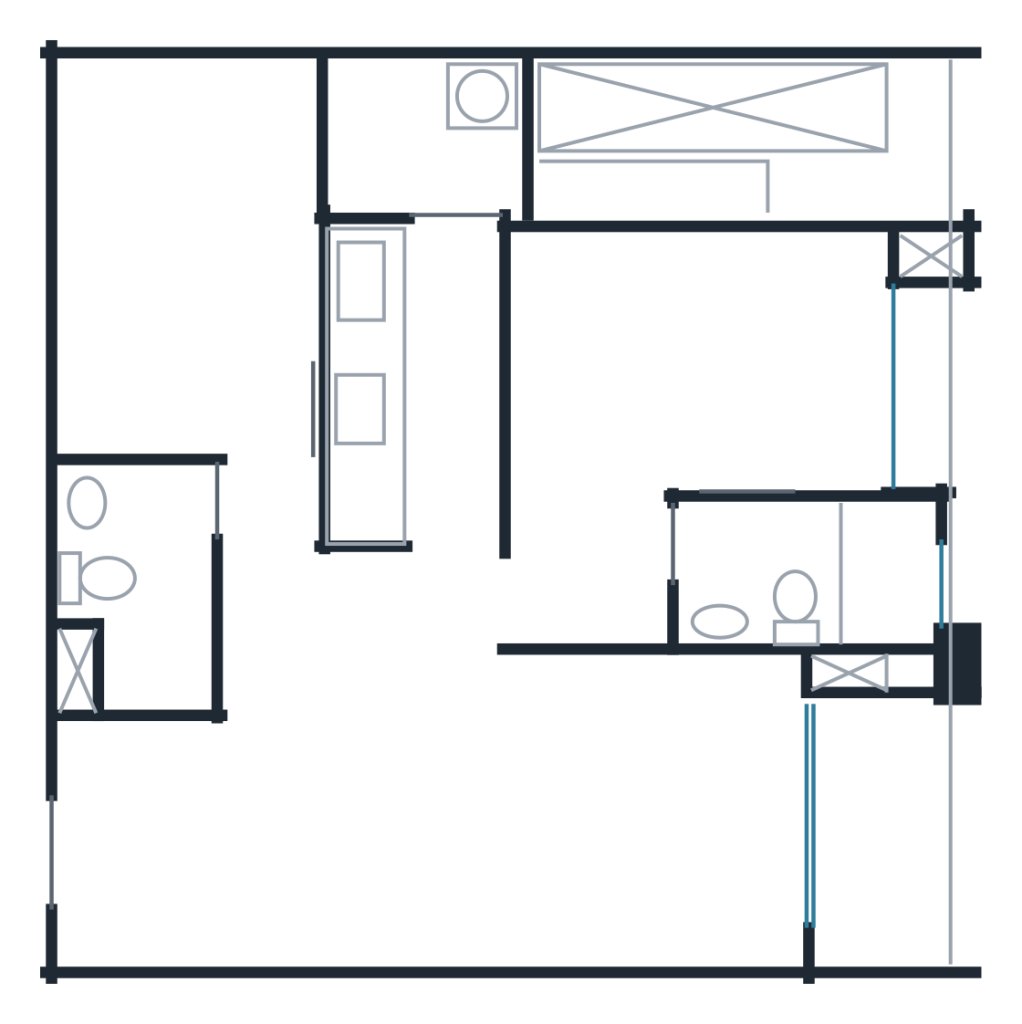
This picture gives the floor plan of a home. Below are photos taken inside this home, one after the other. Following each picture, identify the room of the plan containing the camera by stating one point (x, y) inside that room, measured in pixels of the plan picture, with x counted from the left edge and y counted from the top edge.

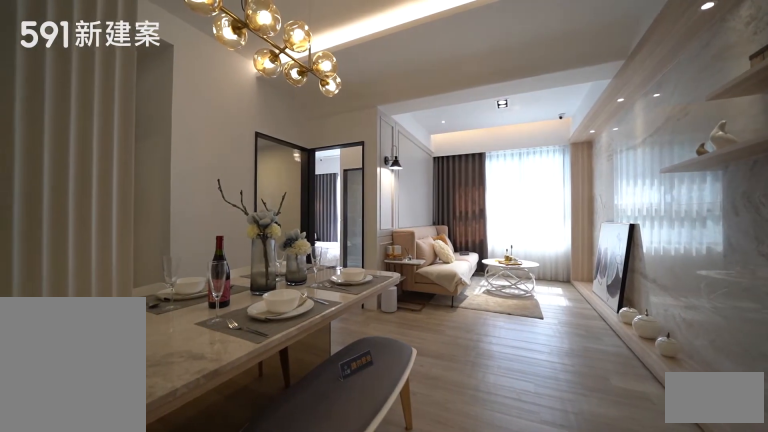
(359, 756)
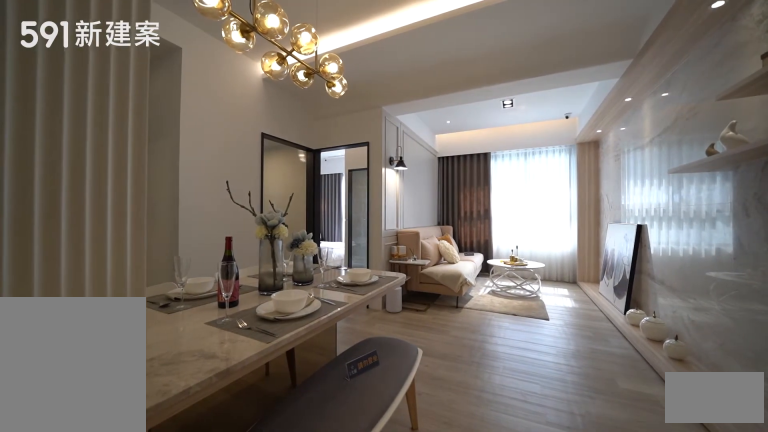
(359, 756)
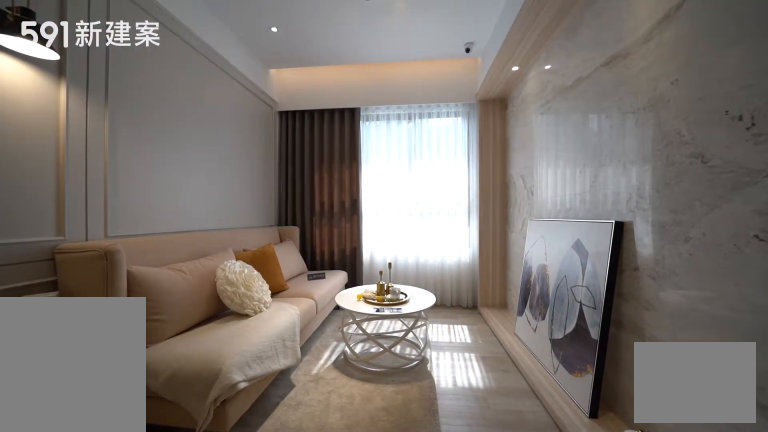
(658, 808)
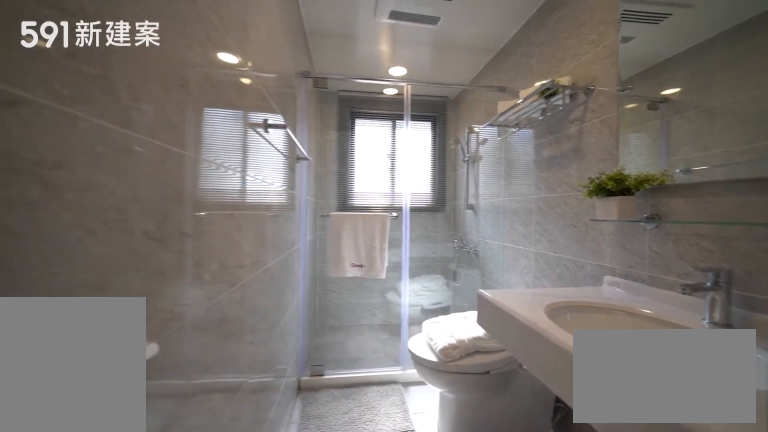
(818, 576)
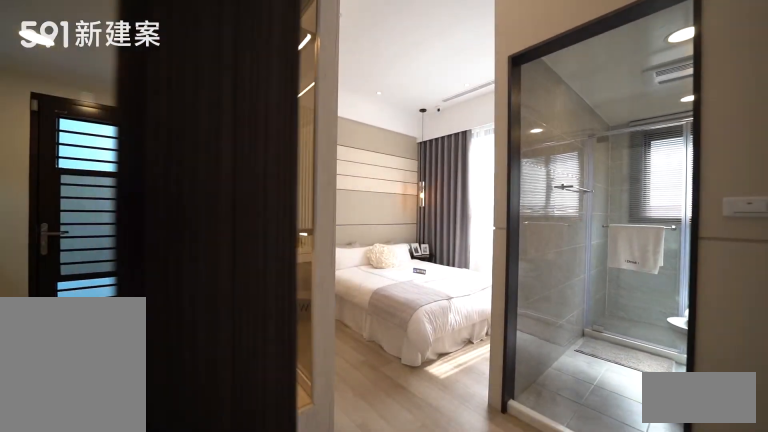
(674, 398)
